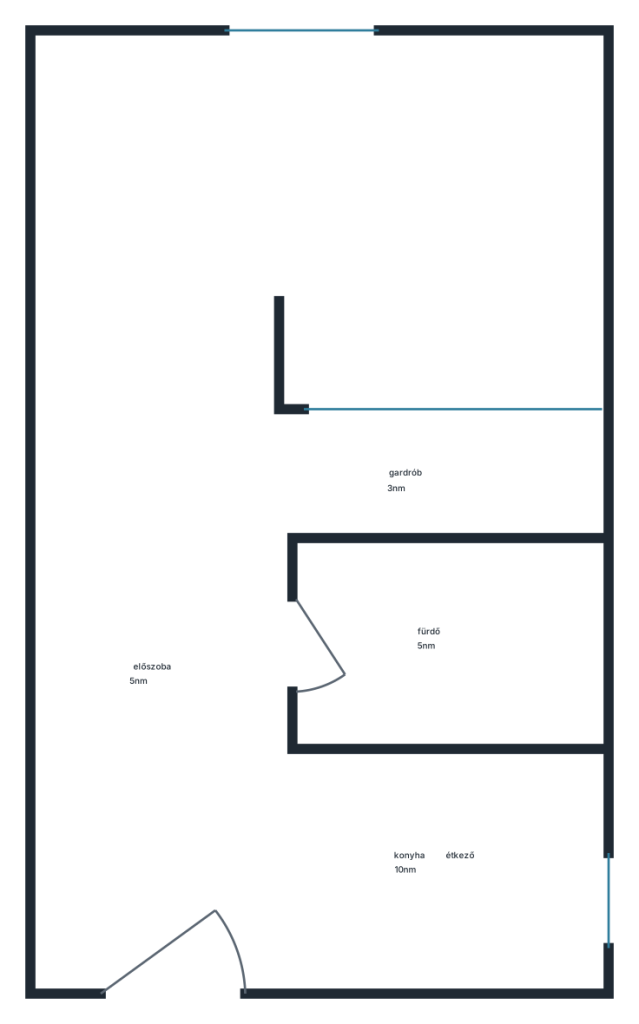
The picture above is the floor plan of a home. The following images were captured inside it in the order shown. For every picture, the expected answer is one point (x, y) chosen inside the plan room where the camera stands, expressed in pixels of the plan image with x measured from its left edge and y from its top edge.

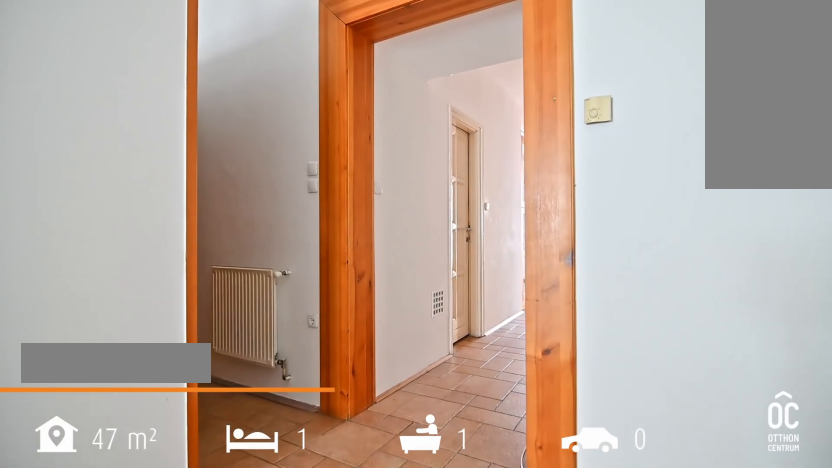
(151, 660)
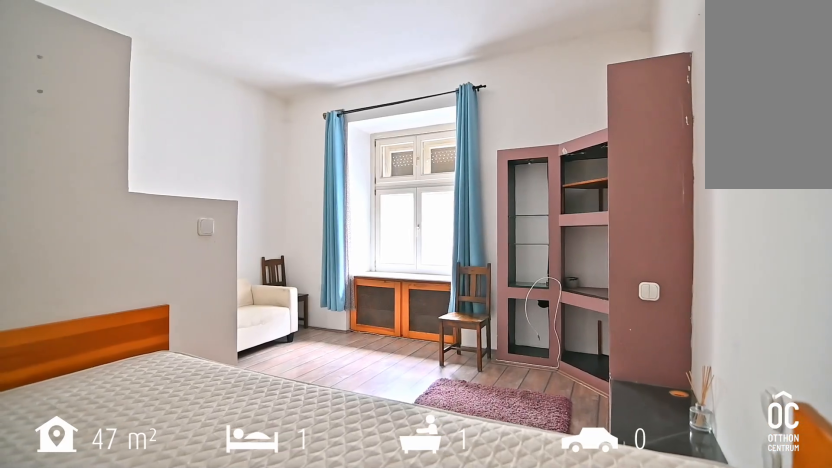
(291, 194)
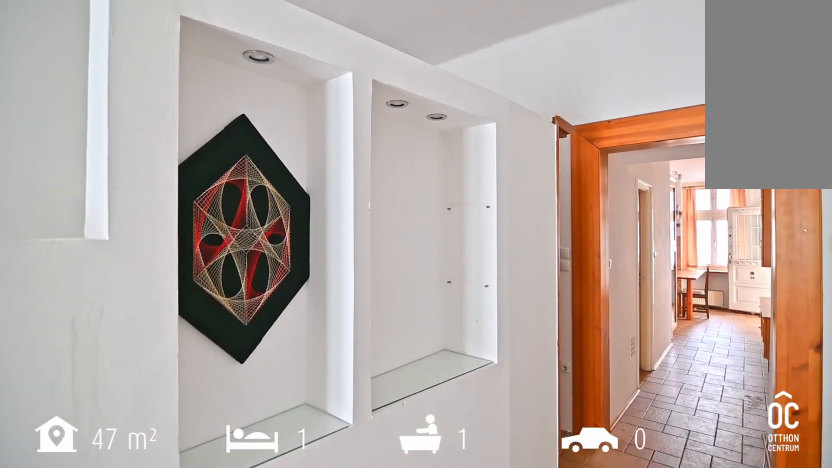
(291, 194)
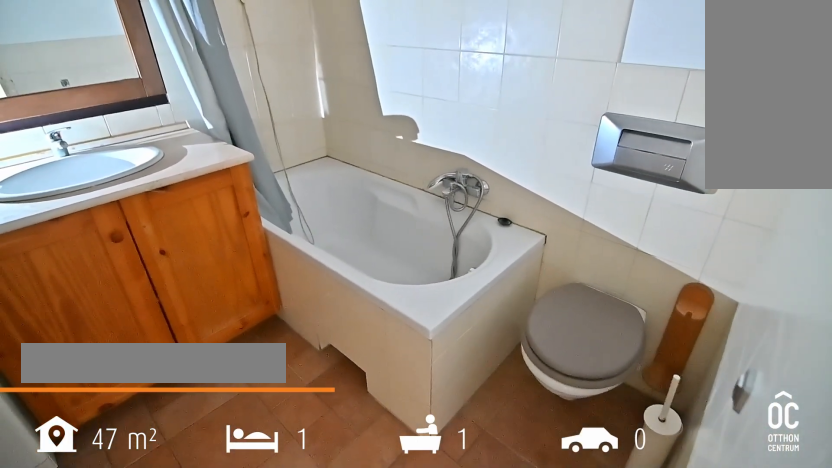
(443, 646)
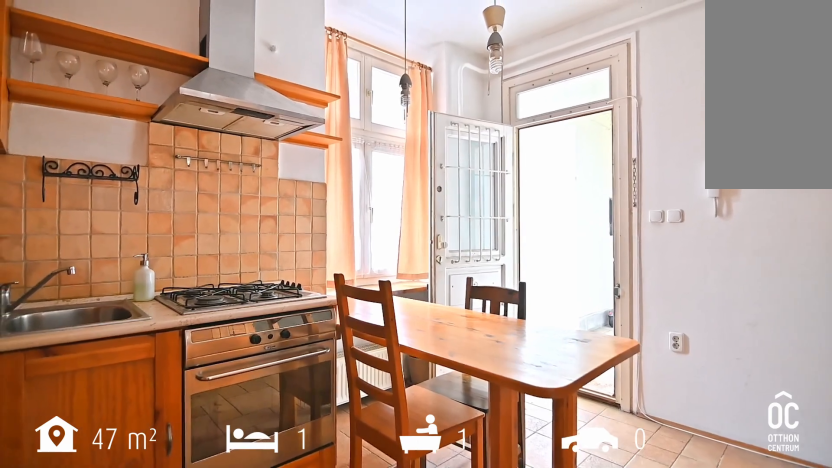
(435, 870)
